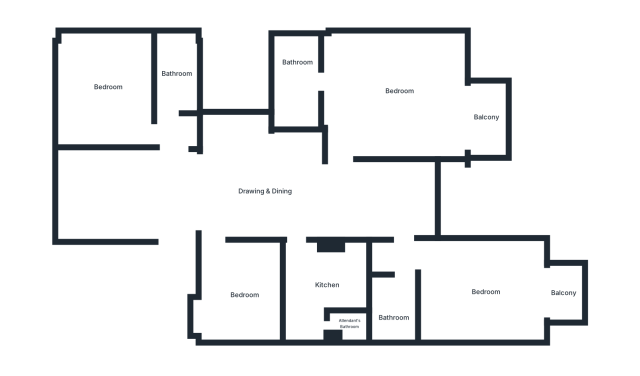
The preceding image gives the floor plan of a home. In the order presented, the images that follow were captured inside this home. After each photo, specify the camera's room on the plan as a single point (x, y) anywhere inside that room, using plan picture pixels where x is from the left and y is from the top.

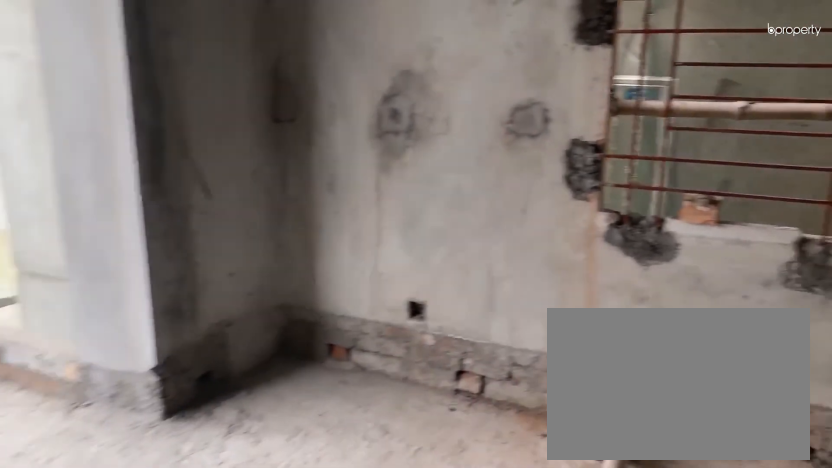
(485, 294)
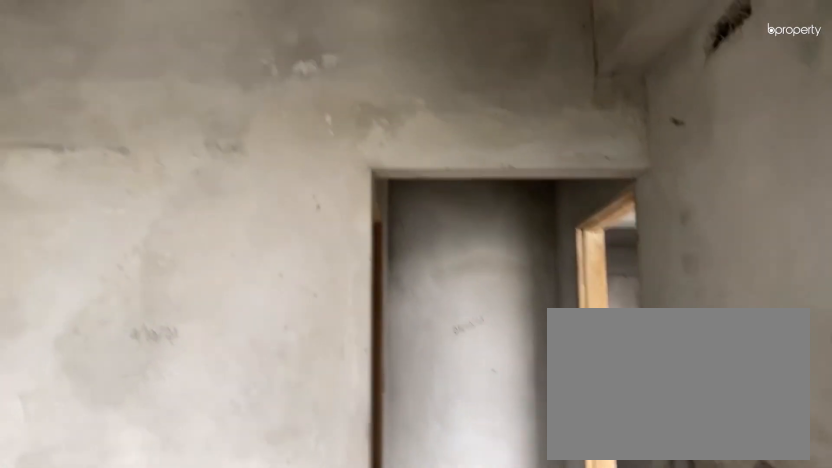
(485, 294)
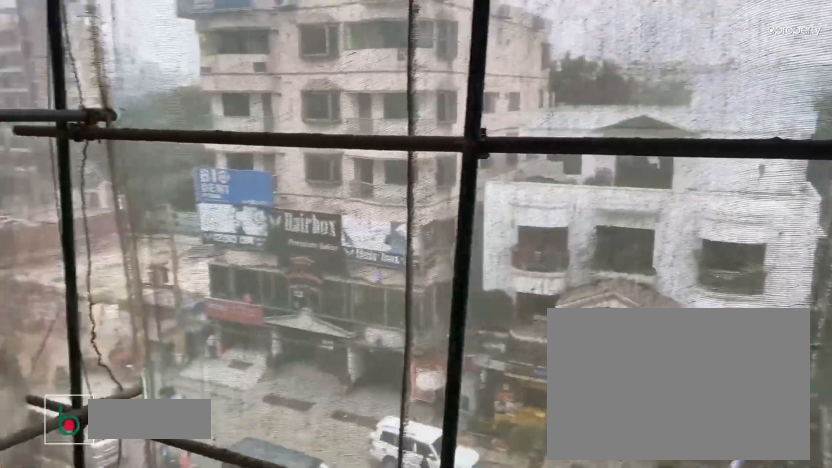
(562, 292)
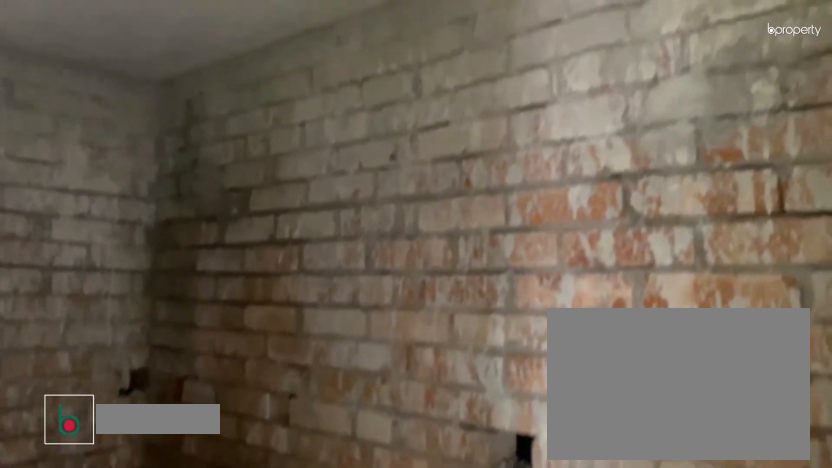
(391, 307)
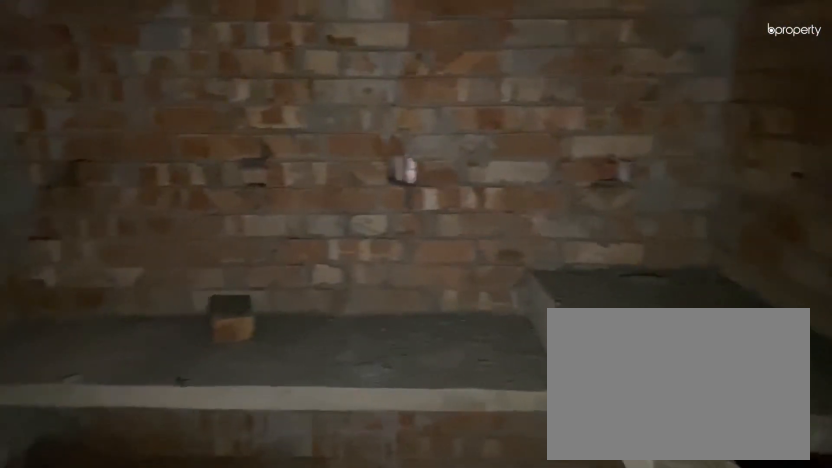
(326, 281)
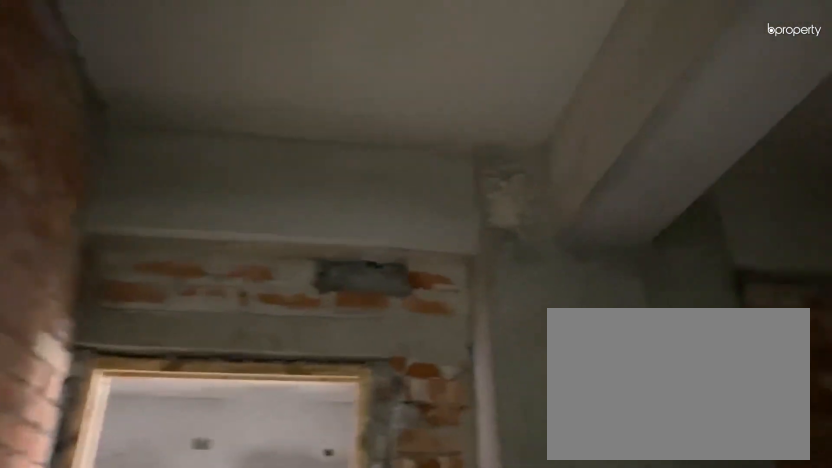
(326, 281)
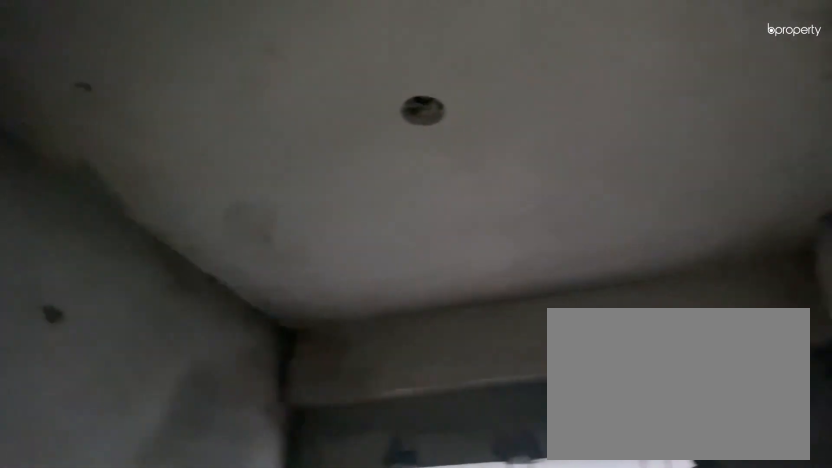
(242, 291)
